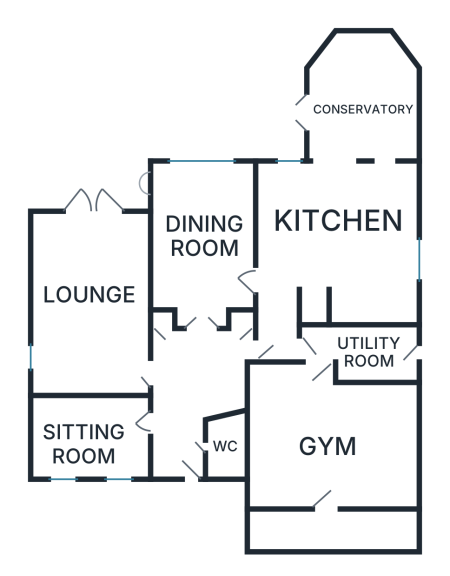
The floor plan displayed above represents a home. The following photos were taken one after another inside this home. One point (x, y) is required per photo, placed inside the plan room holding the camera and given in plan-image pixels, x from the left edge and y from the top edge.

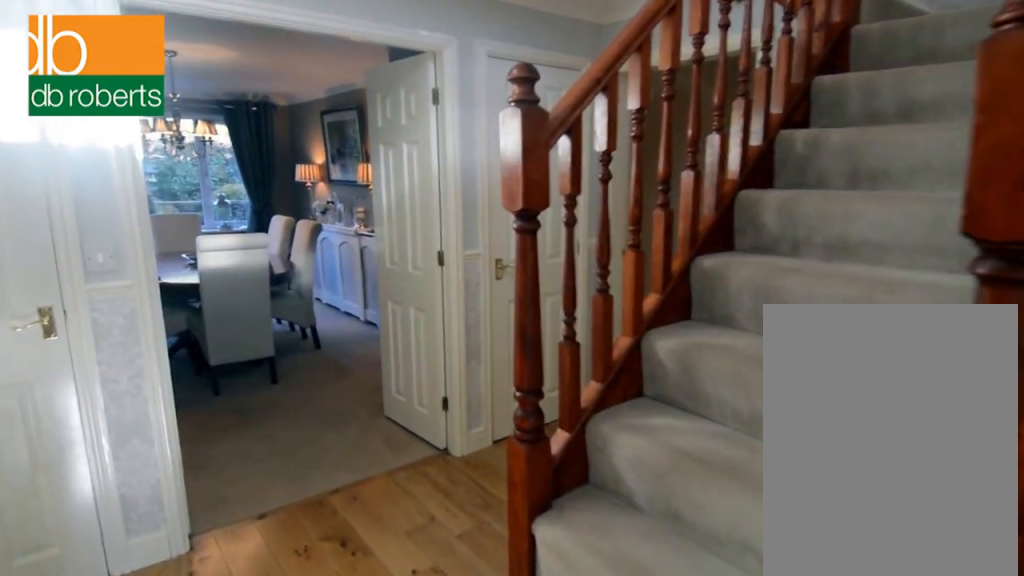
(199, 398)
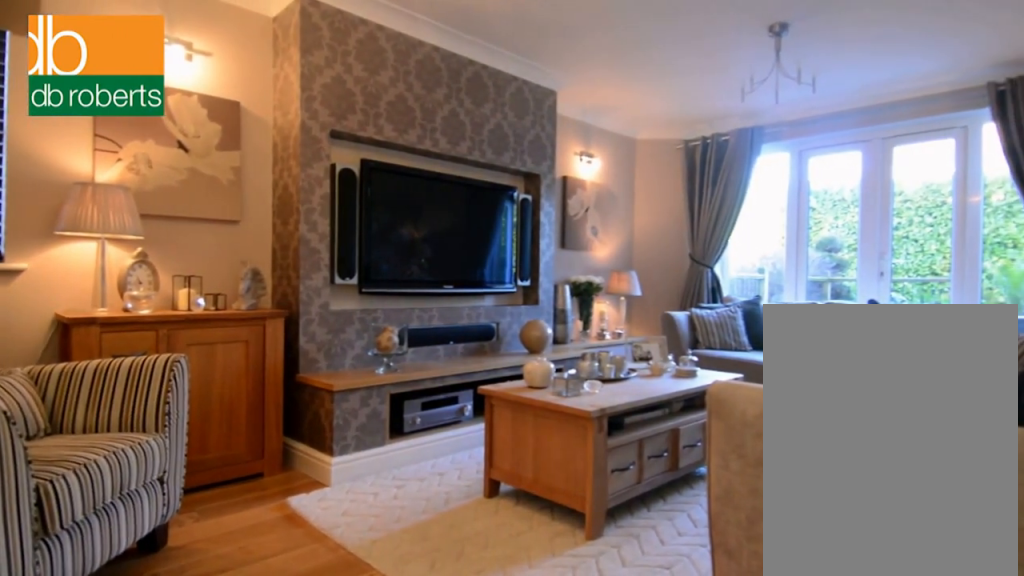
(89, 303)
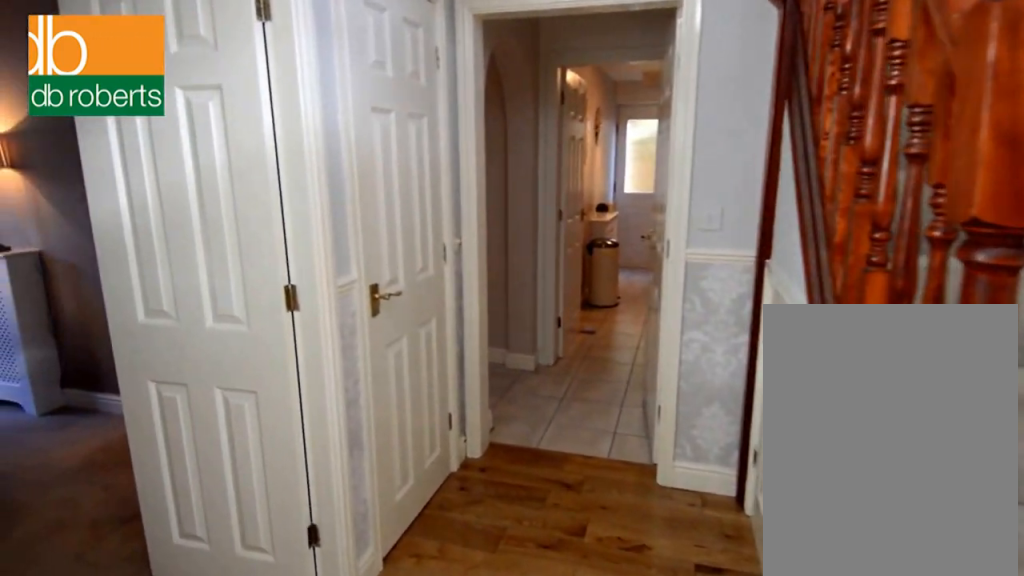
(199, 398)
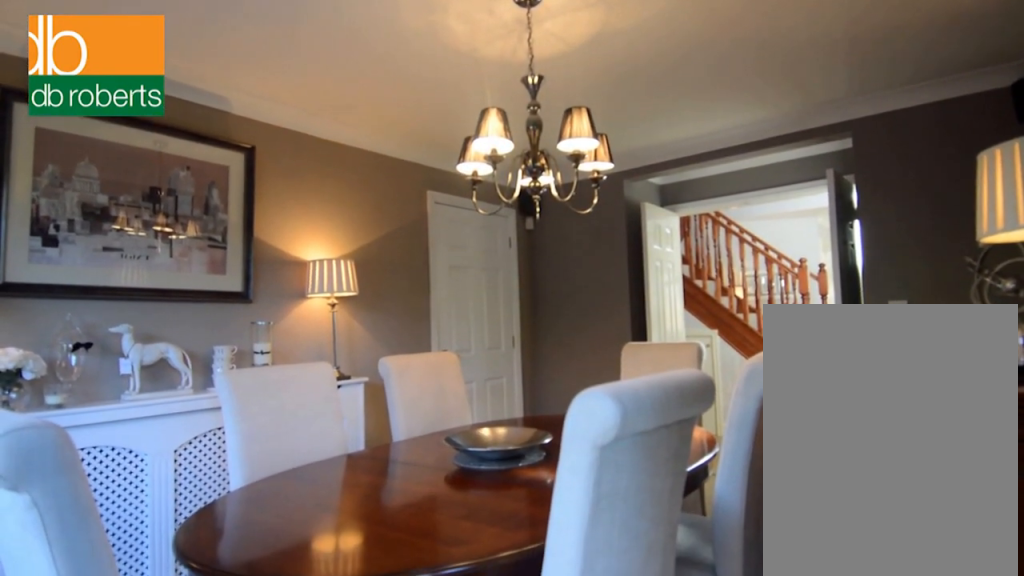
(202, 239)
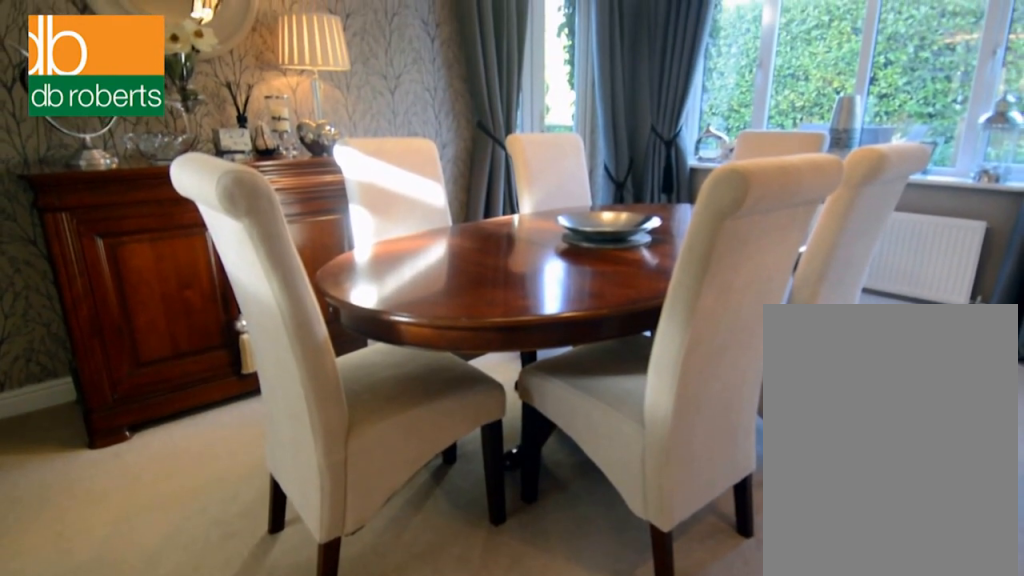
(202, 239)
